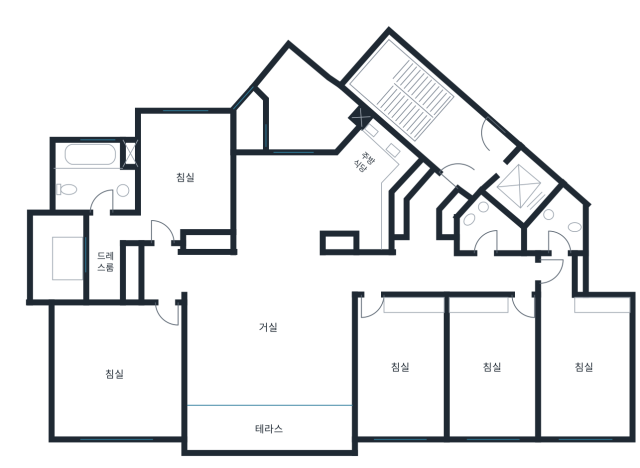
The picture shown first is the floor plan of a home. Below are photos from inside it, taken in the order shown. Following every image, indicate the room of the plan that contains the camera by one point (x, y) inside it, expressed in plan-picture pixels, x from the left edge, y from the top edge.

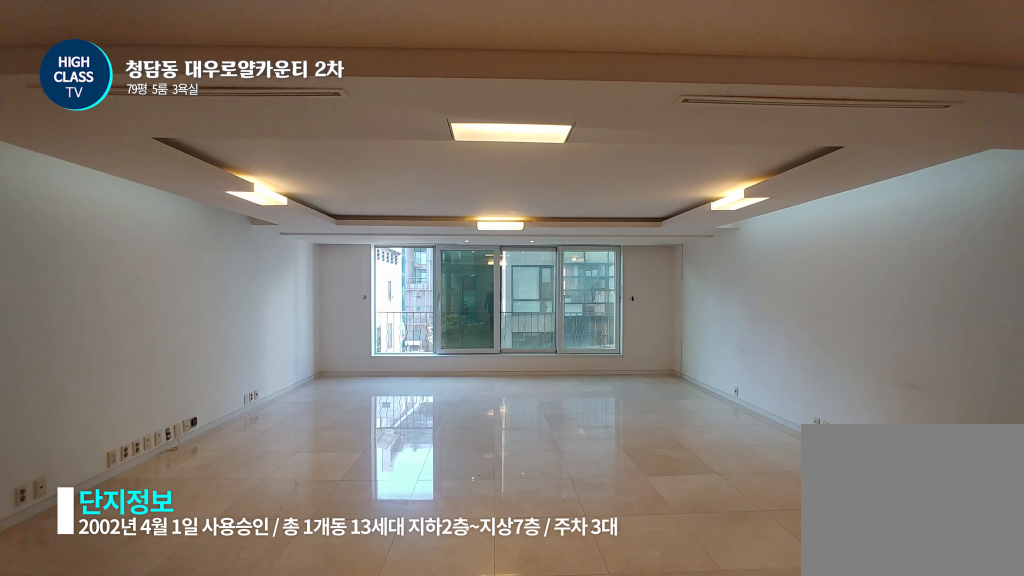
(269, 336)
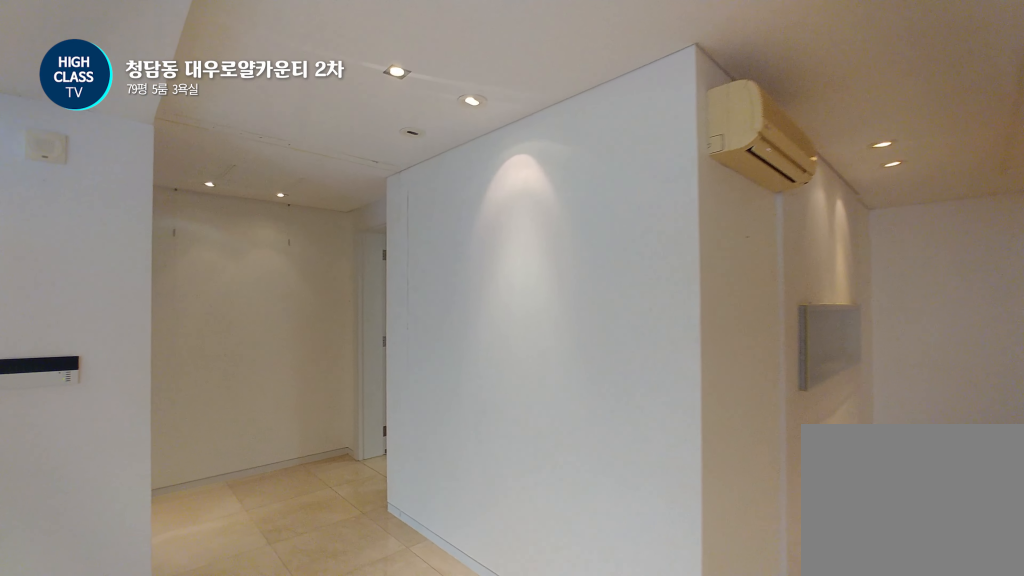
(269, 336)
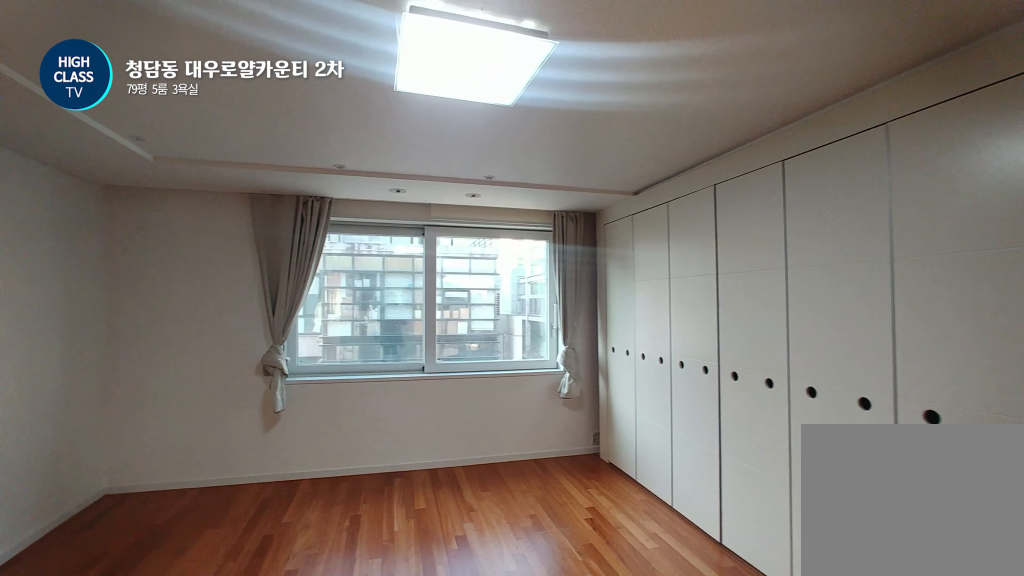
(117, 373)
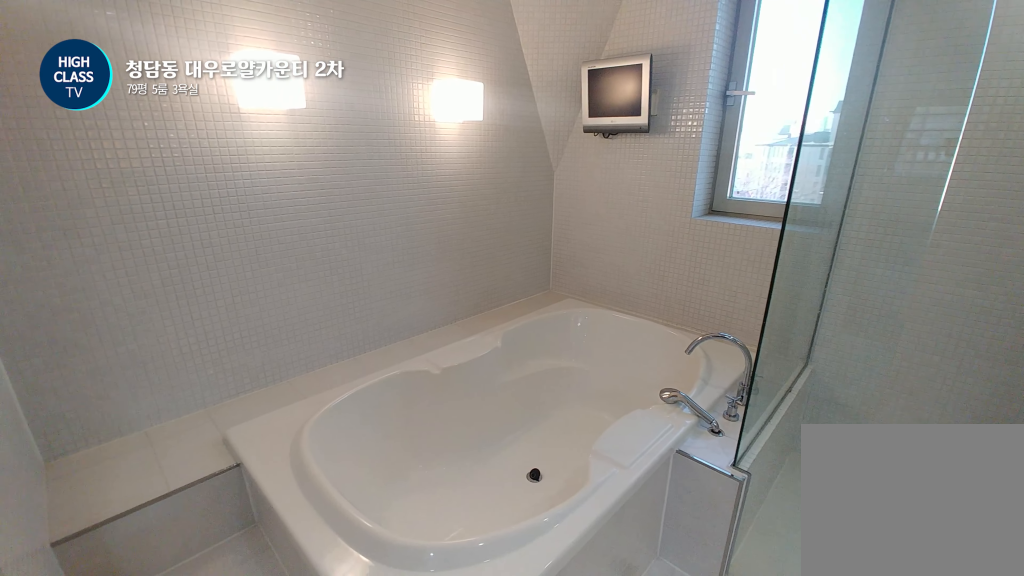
(95, 177)
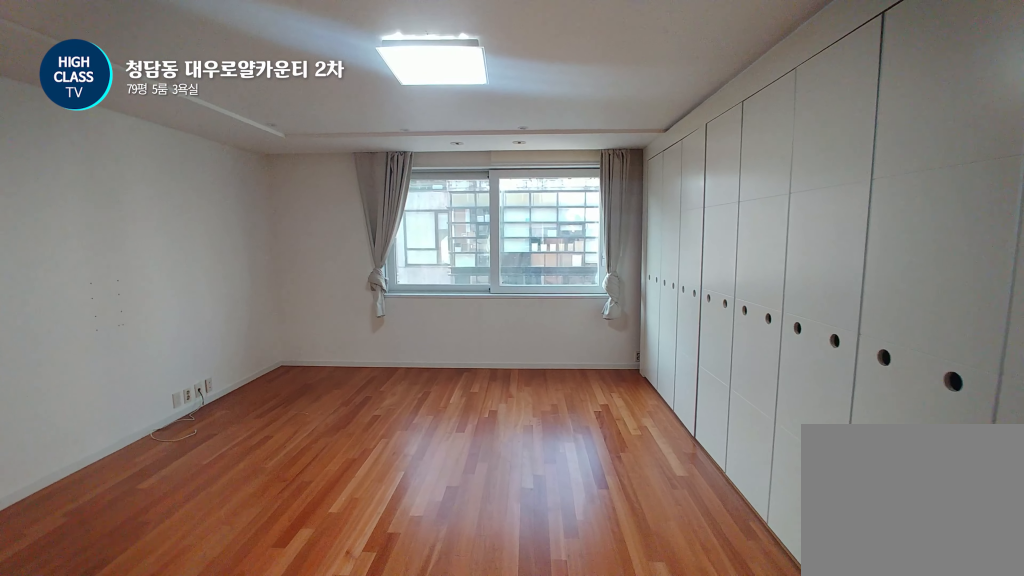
(116, 373)
